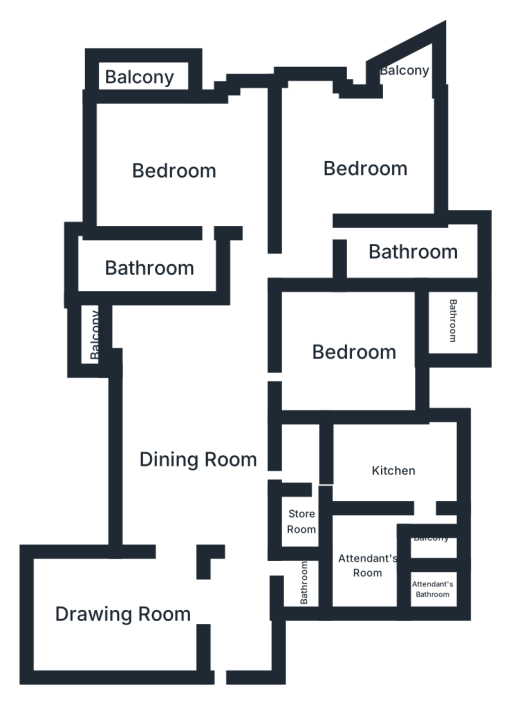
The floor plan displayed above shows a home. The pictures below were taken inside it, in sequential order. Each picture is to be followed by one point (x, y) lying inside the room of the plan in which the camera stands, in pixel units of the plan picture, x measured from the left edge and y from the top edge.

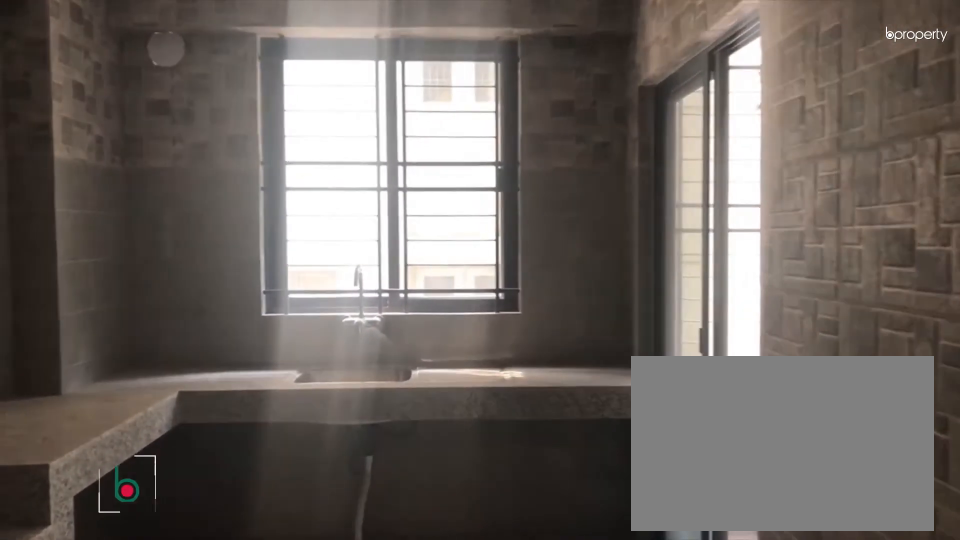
(398, 473)
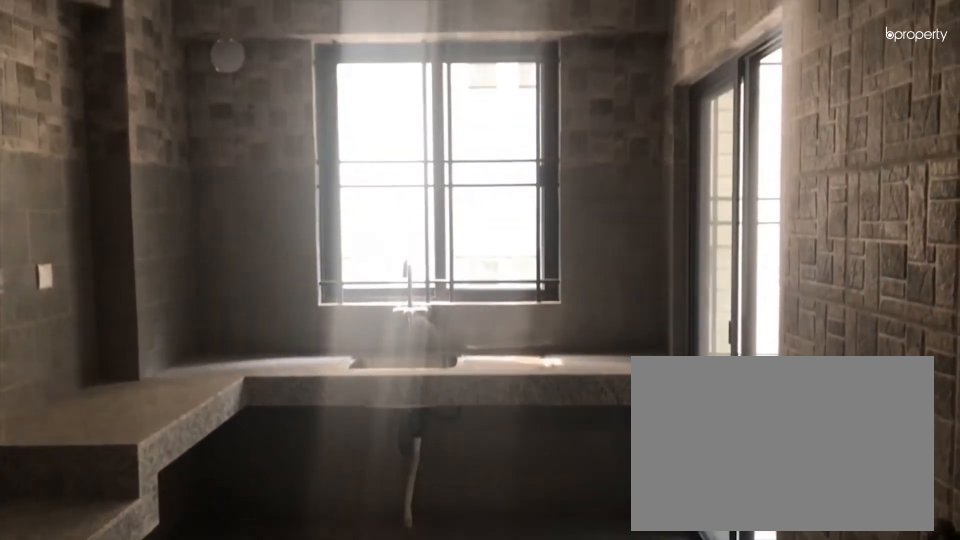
(398, 473)
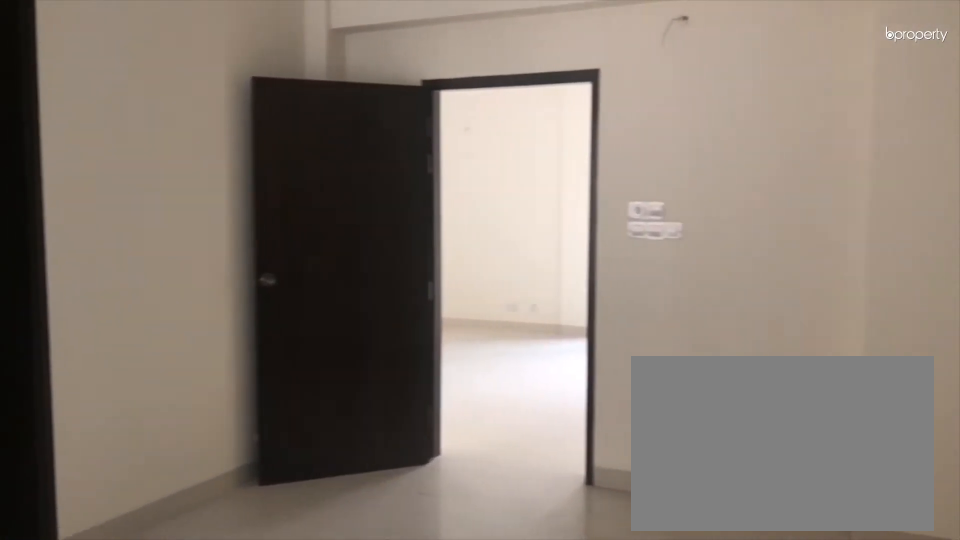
(353, 348)
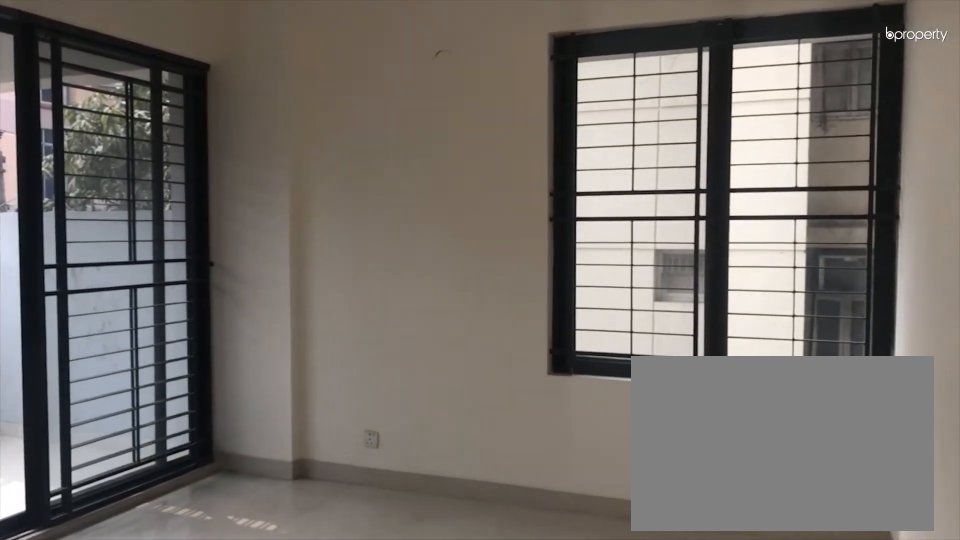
(365, 173)
